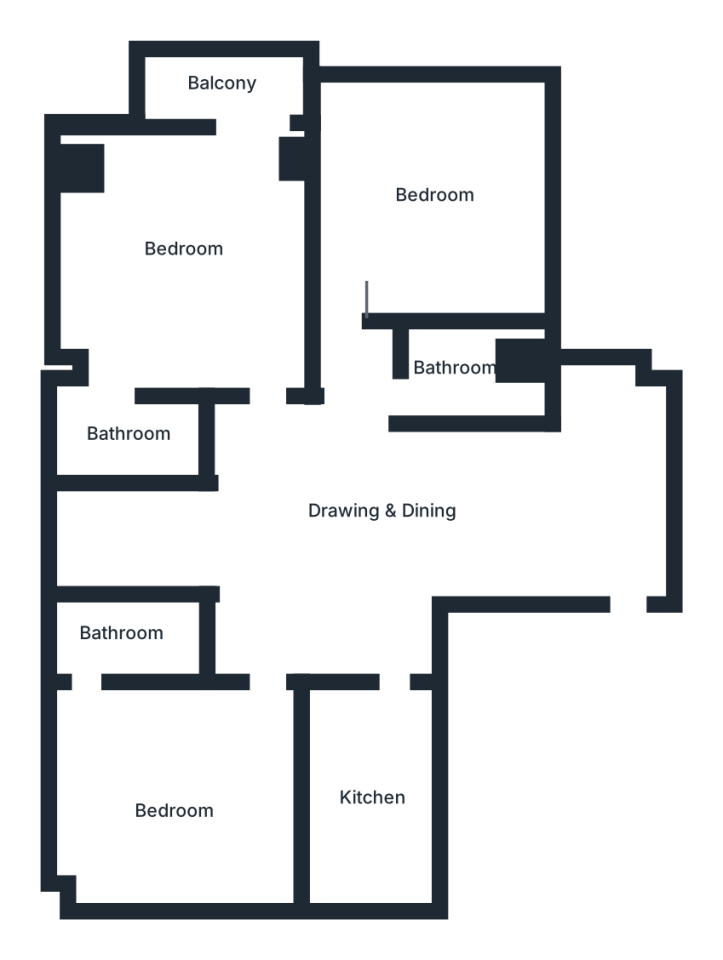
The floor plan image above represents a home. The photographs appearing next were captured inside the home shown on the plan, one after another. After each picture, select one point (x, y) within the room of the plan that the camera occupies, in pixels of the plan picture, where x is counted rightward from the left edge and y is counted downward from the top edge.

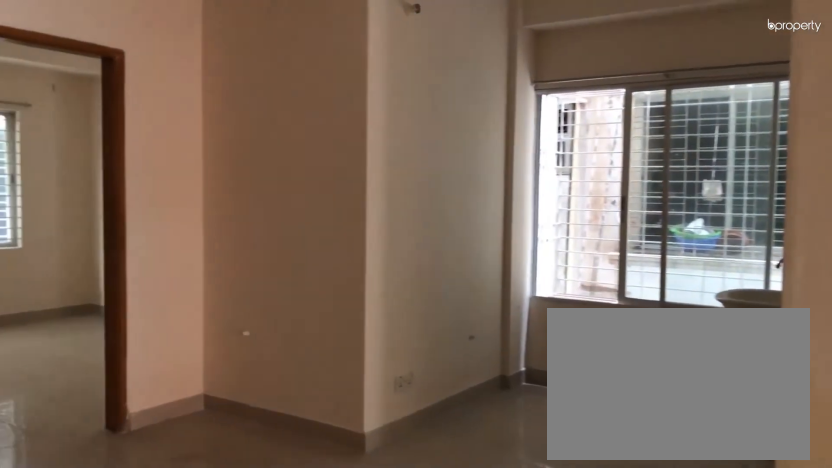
(340, 499)
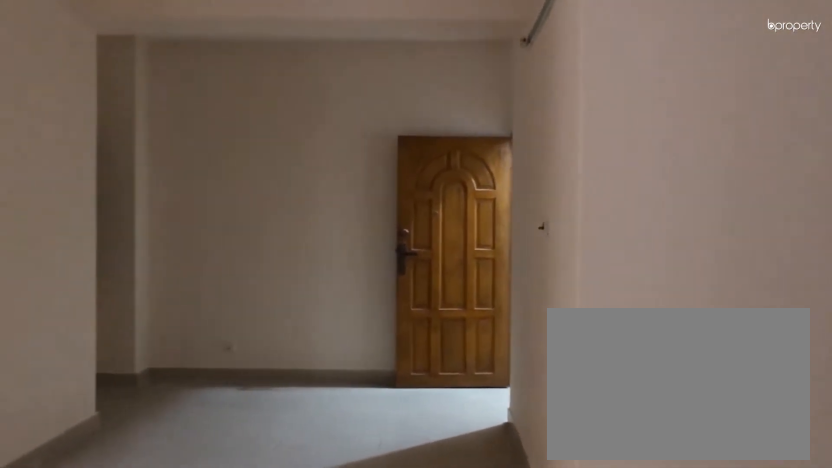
(340, 499)
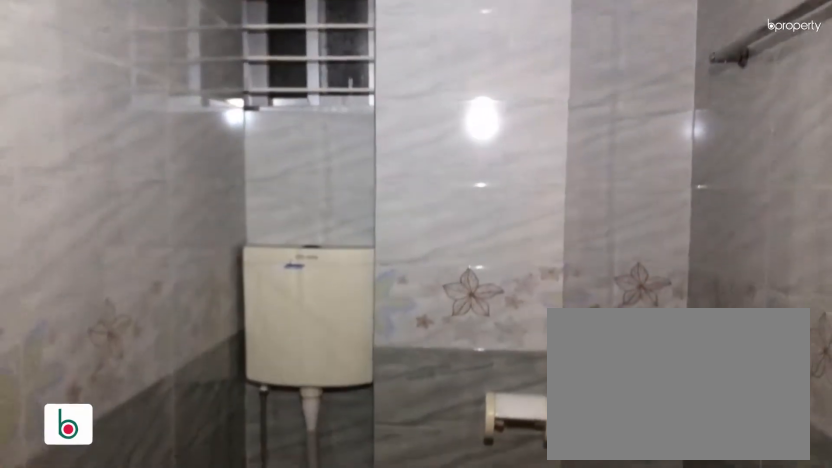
(475, 377)
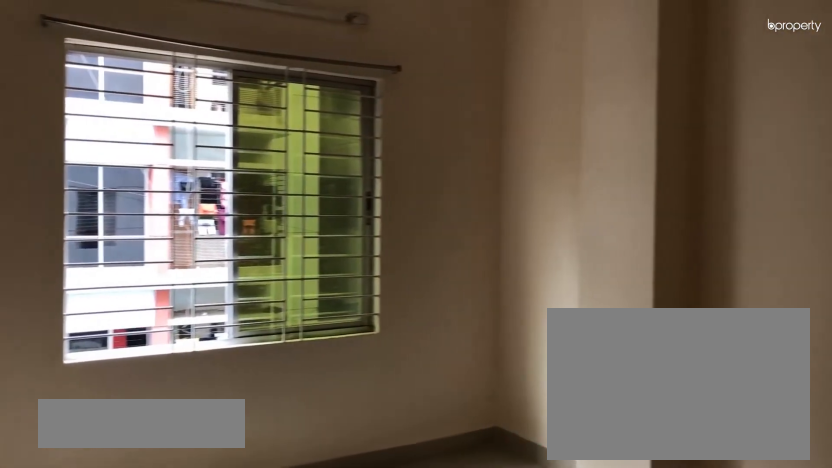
(418, 191)
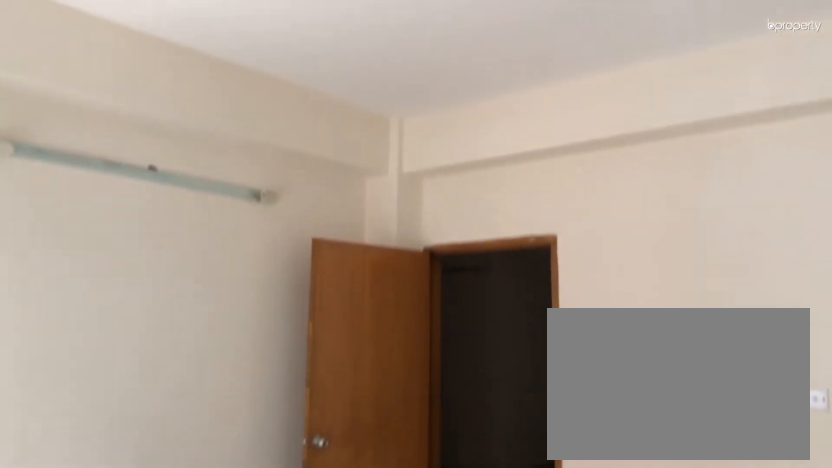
(136, 288)
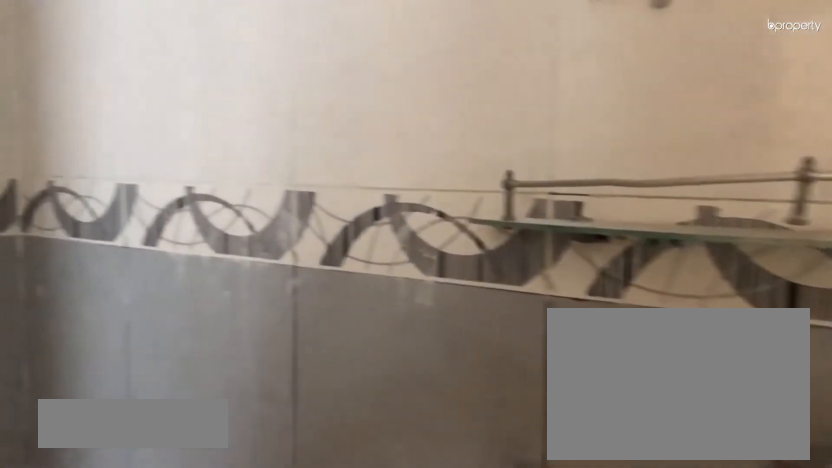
(109, 443)
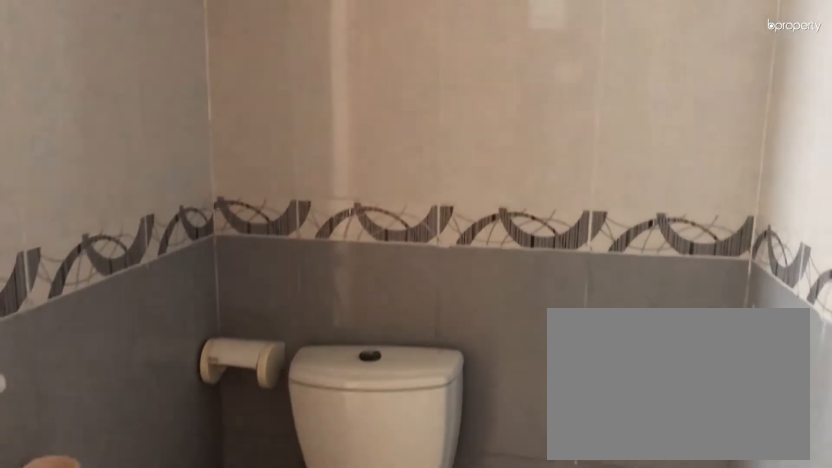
(109, 443)
